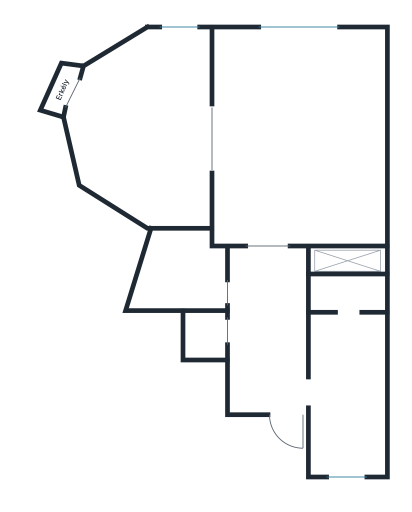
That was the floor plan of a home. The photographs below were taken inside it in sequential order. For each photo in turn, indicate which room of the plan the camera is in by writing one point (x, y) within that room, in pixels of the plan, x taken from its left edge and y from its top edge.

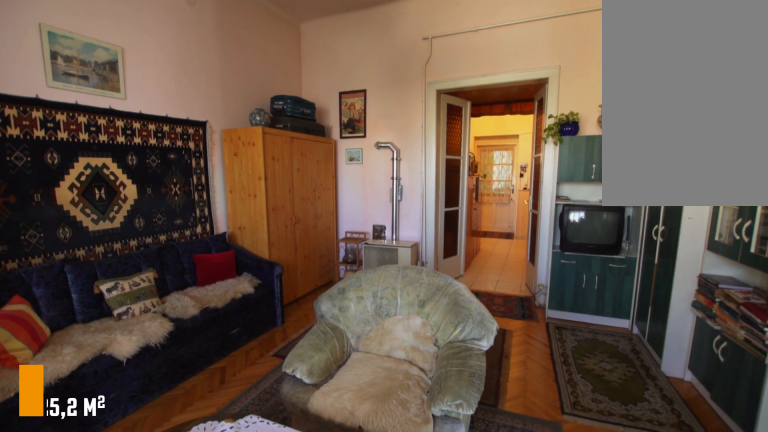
(302, 133)
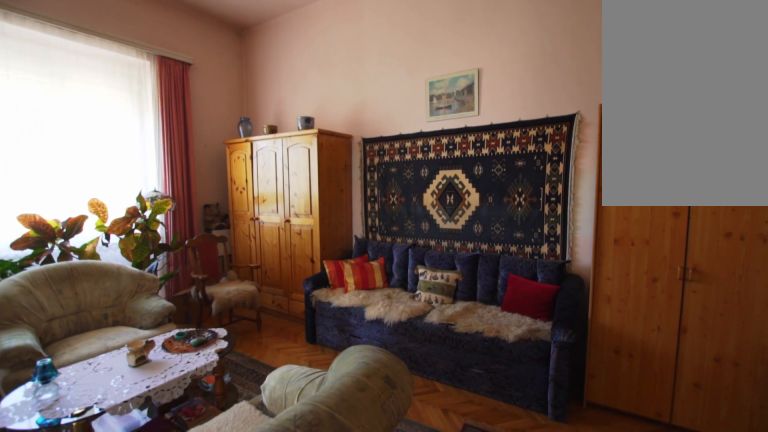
(304, 133)
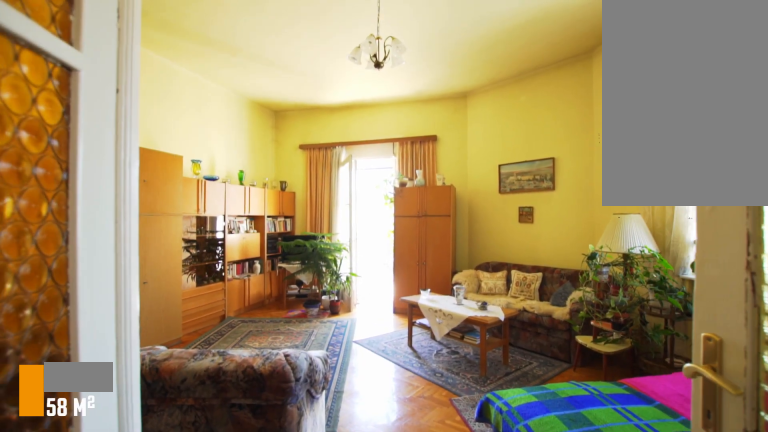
(141, 133)
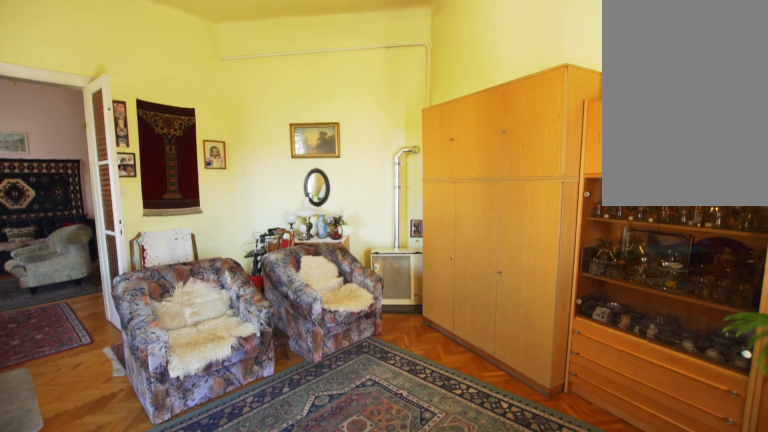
(141, 133)
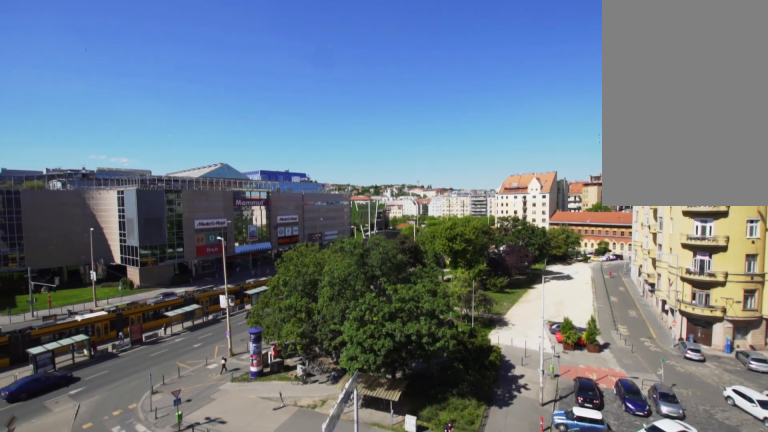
(59, 91)
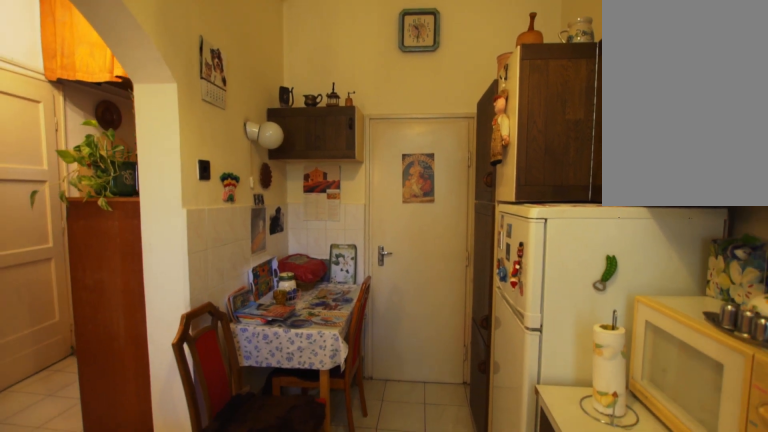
(348, 395)
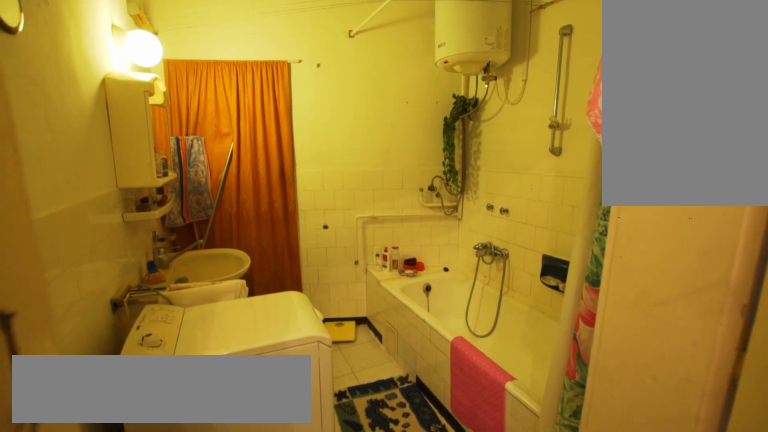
(191, 277)
